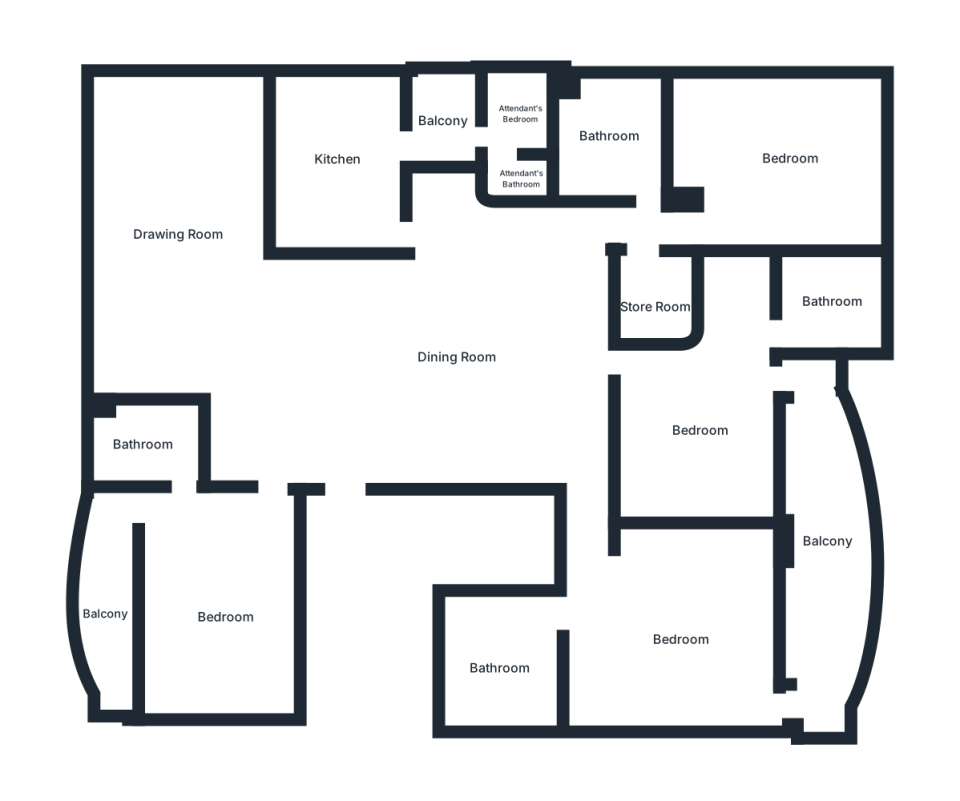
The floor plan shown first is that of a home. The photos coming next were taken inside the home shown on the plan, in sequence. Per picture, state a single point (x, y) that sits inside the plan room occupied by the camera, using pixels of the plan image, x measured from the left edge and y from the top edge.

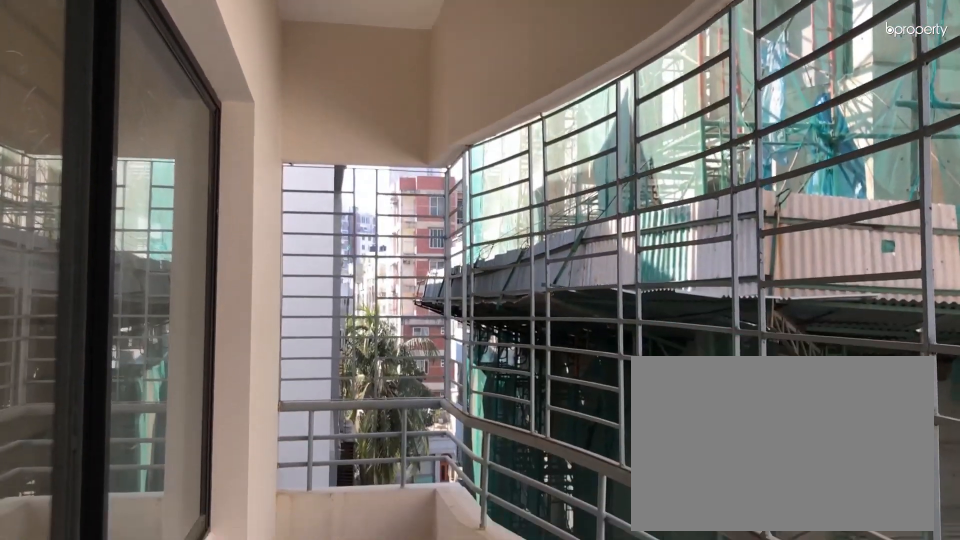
(108, 613)
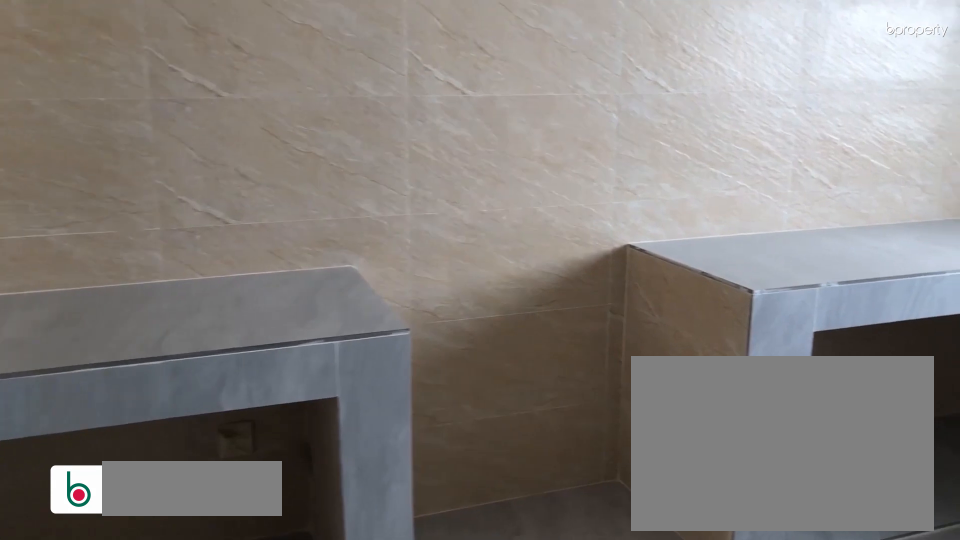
(338, 155)
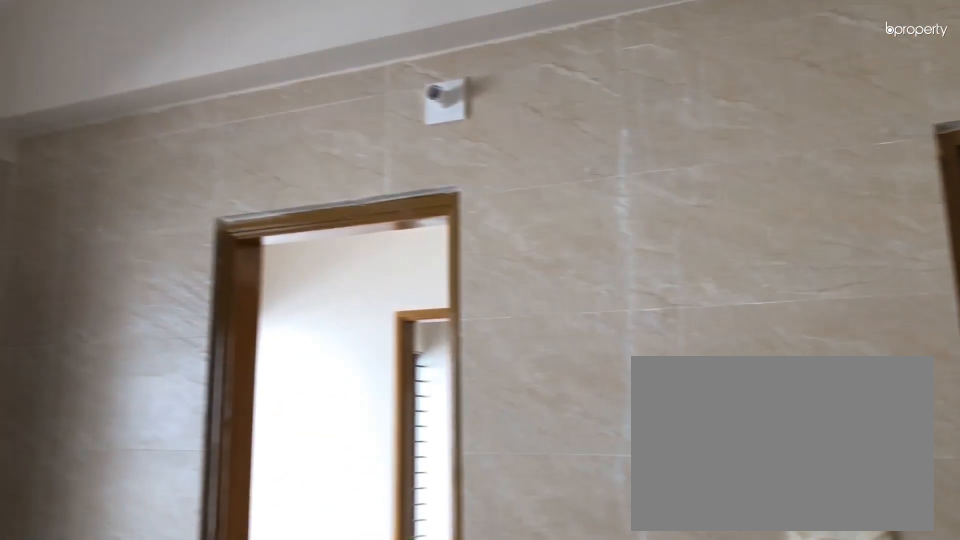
(338, 155)
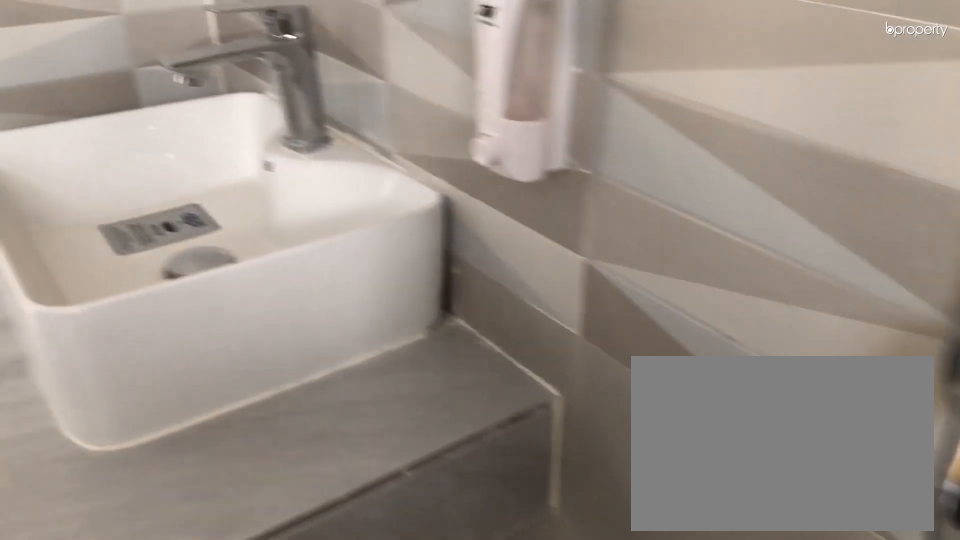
(613, 144)
